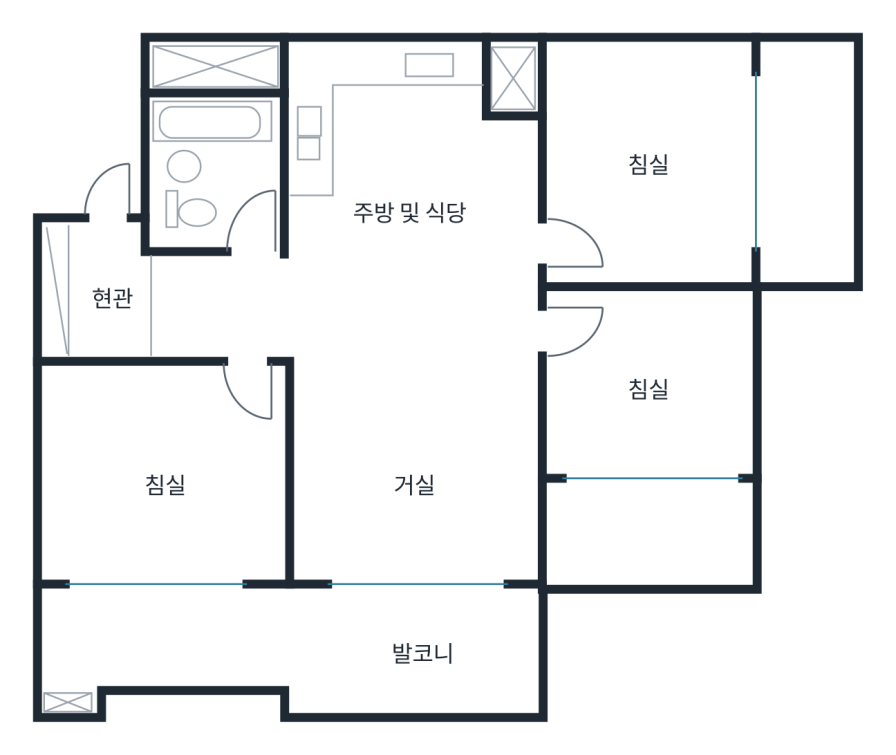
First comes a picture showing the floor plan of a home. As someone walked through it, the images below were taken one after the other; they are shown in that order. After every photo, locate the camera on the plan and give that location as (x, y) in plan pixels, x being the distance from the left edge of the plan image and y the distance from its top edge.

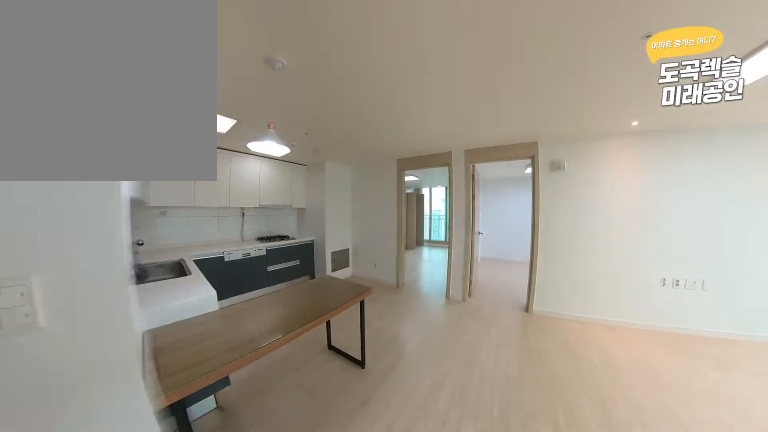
(303, 301)
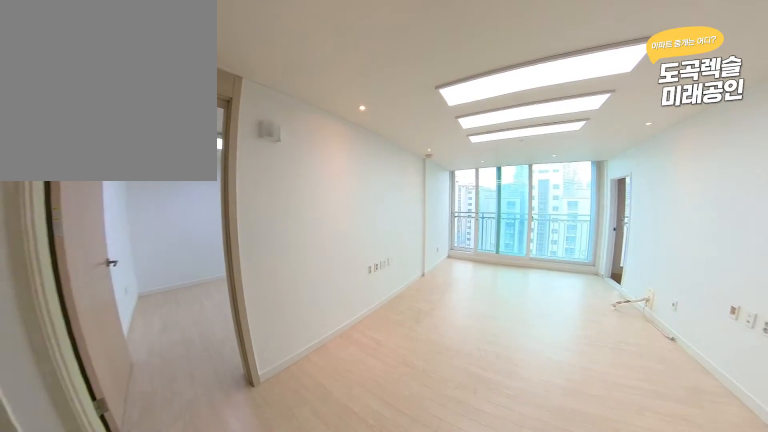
(389, 322)
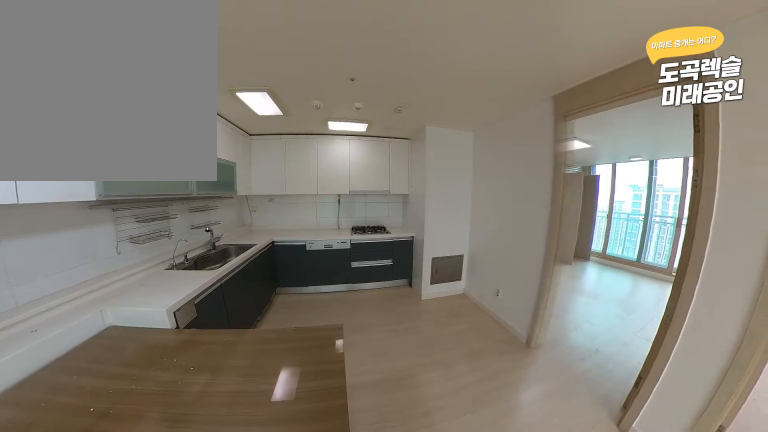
(389, 322)
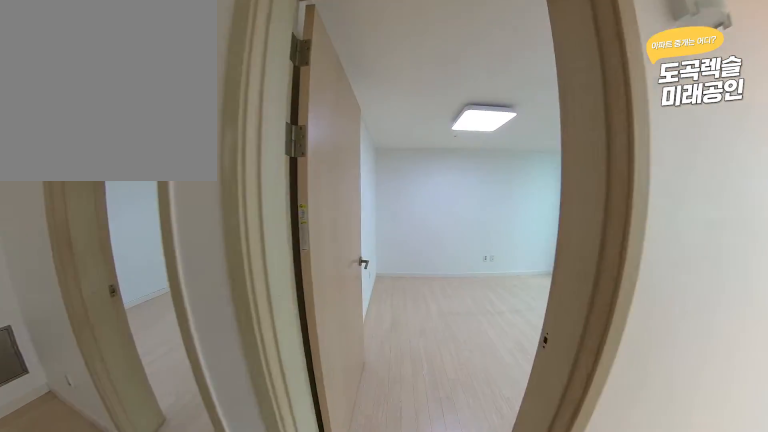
(409, 326)
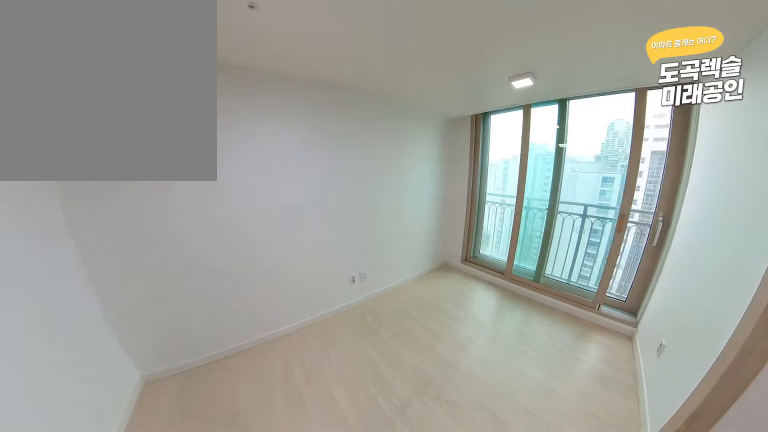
(537, 353)
